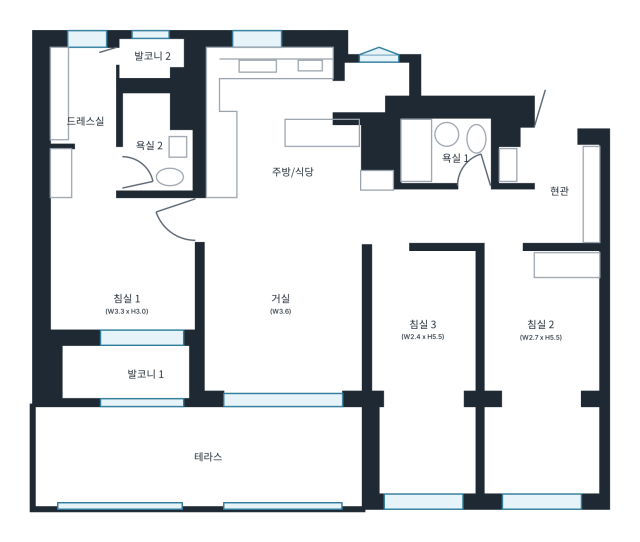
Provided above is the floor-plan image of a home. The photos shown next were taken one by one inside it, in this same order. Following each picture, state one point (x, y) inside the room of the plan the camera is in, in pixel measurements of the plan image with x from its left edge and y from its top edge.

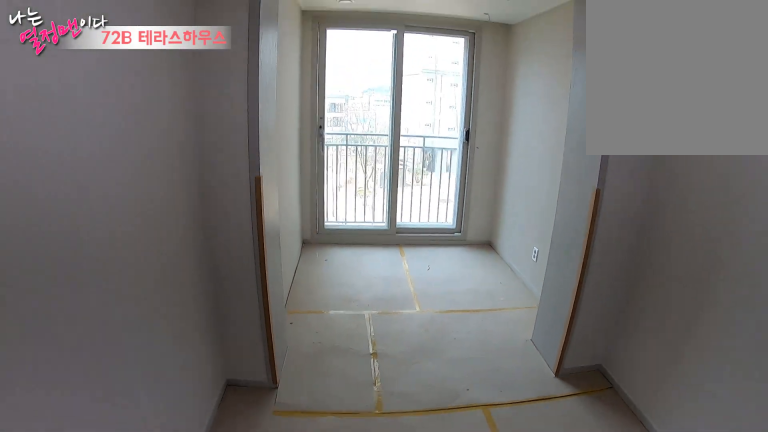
(425, 335)
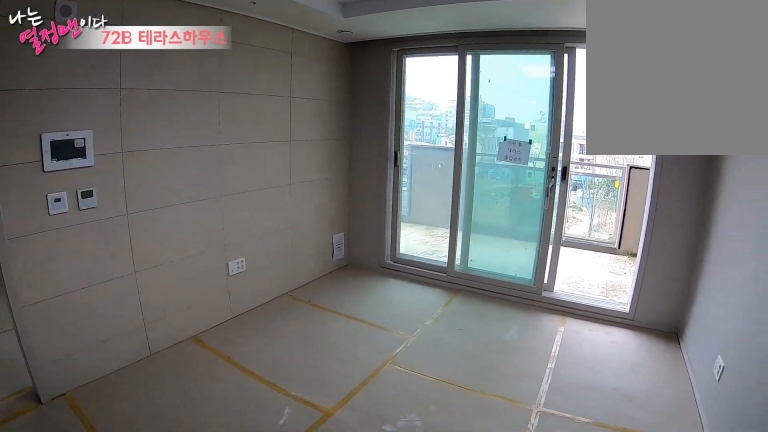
(278, 309)
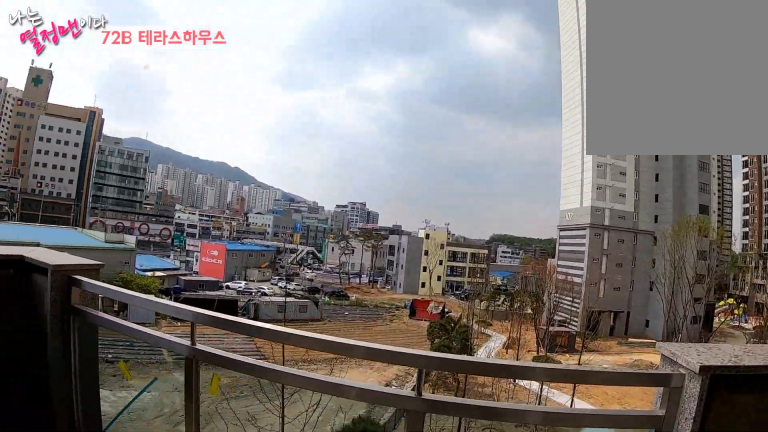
(204, 456)
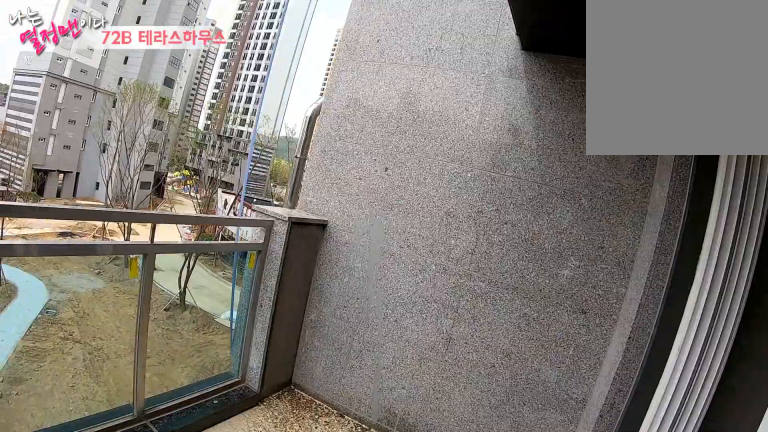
(204, 456)
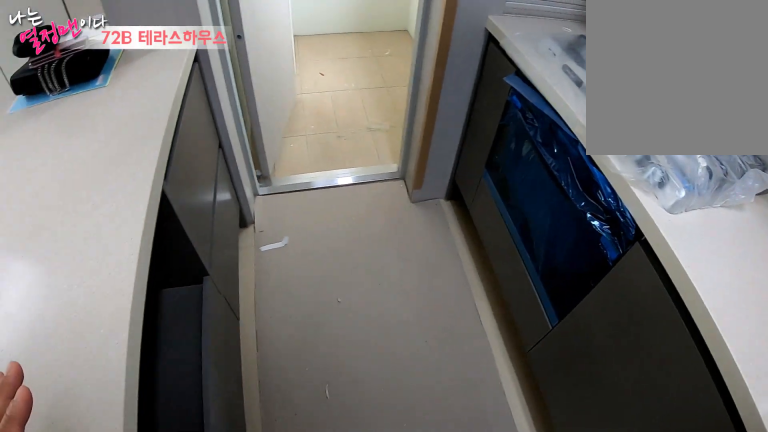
(286, 171)
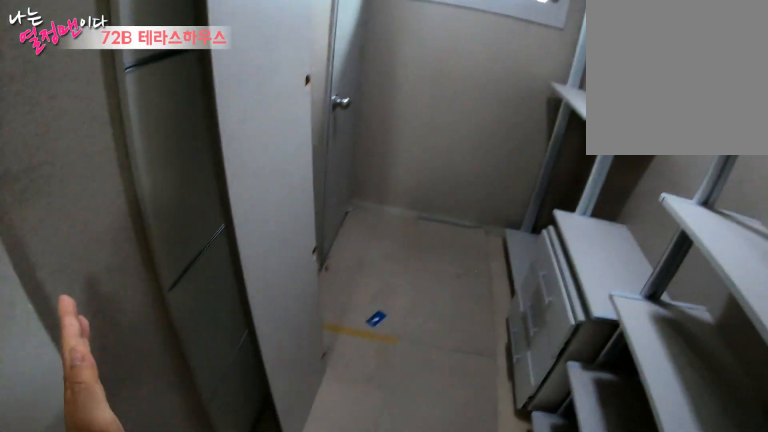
(83, 142)
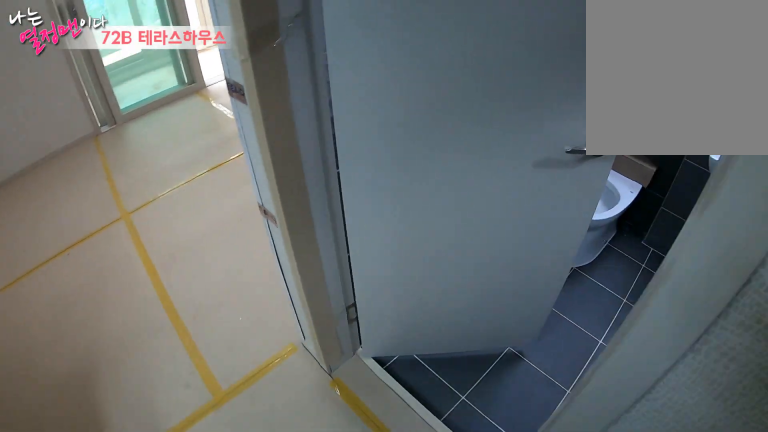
(82, 142)
